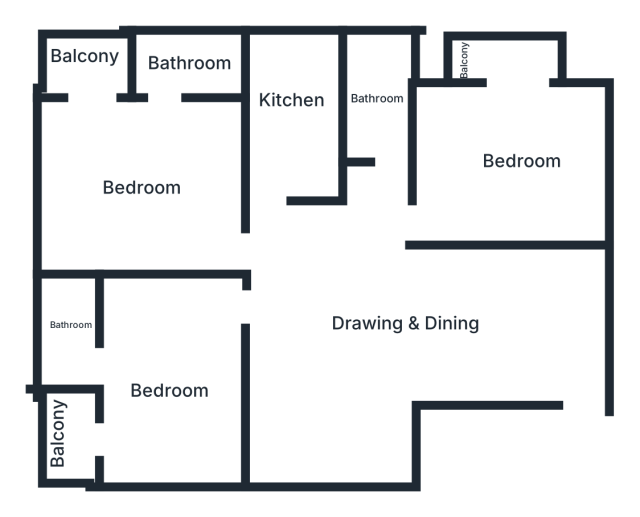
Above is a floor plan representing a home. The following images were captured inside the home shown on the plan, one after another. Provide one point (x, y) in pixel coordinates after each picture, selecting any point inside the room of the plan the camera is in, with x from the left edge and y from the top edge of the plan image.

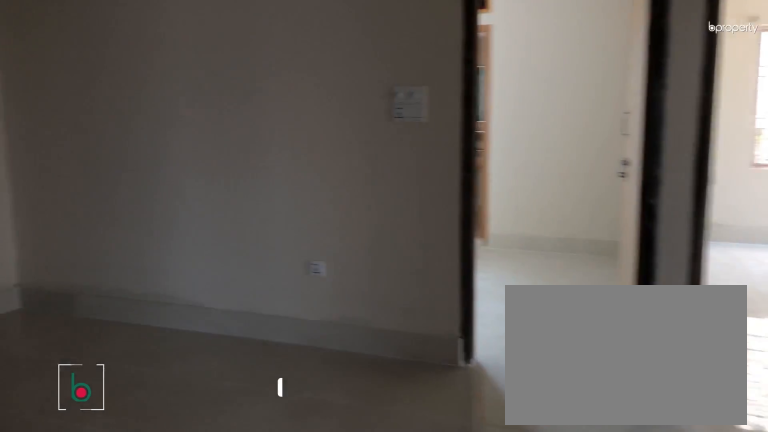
(323, 419)
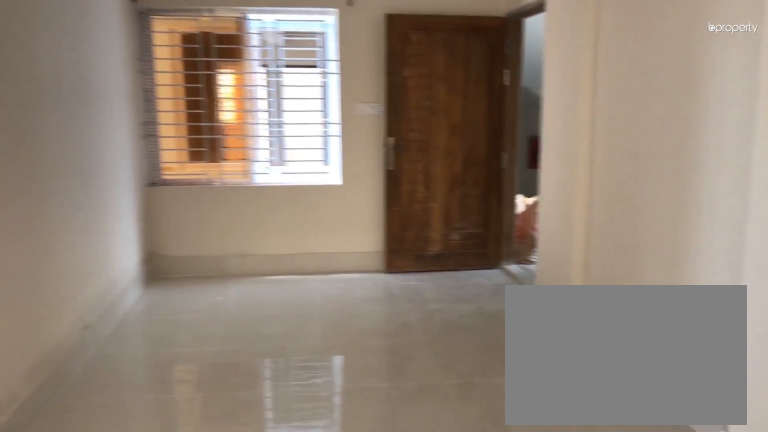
(382, 327)
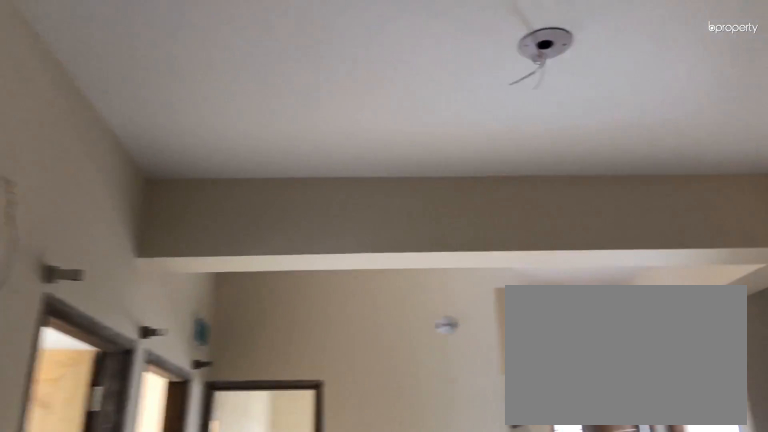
(381, 326)
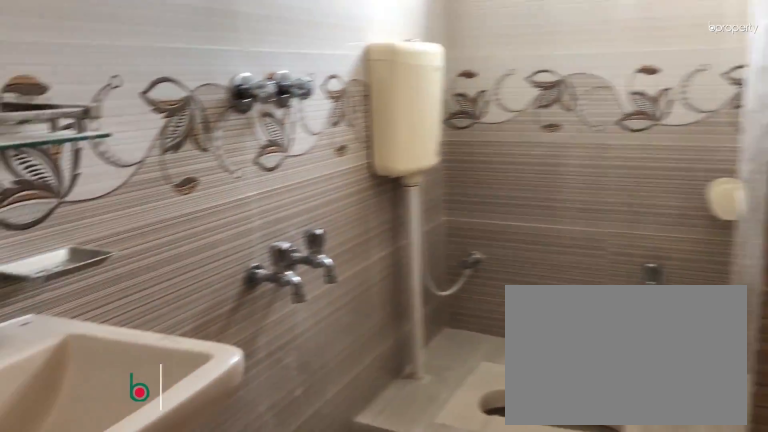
(371, 103)
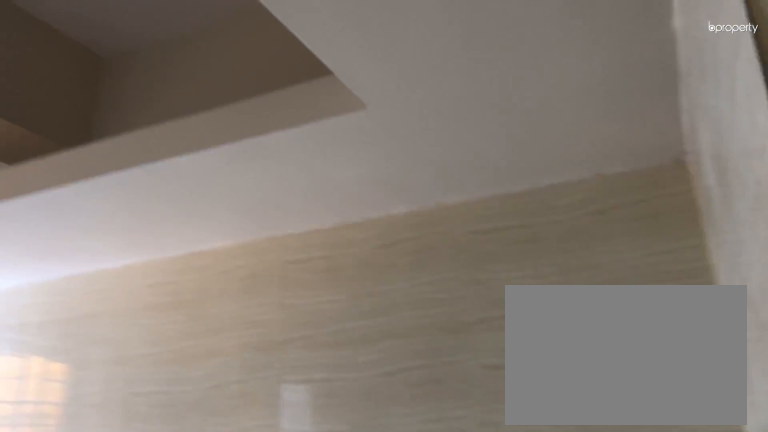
(297, 109)
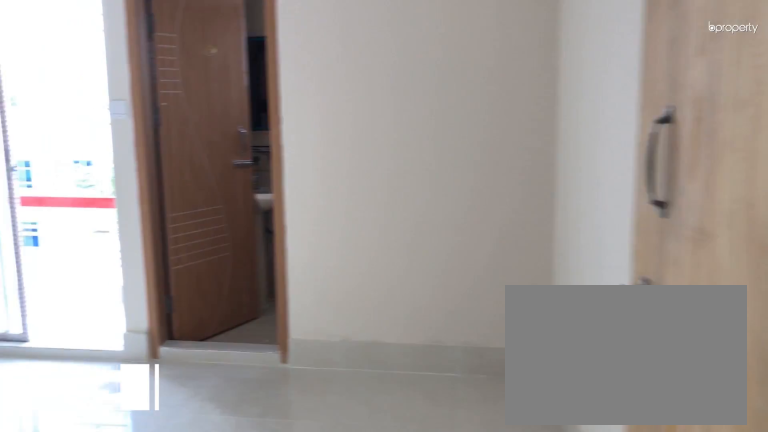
(171, 378)
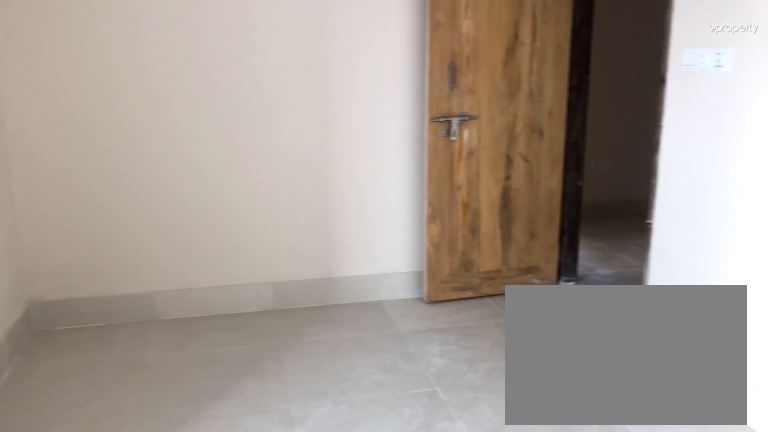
(171, 378)
